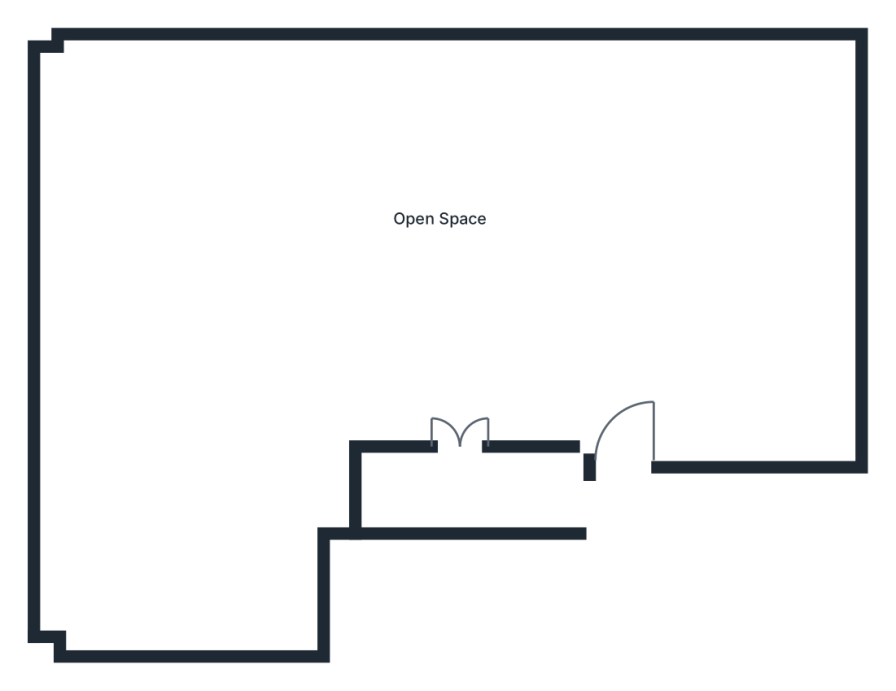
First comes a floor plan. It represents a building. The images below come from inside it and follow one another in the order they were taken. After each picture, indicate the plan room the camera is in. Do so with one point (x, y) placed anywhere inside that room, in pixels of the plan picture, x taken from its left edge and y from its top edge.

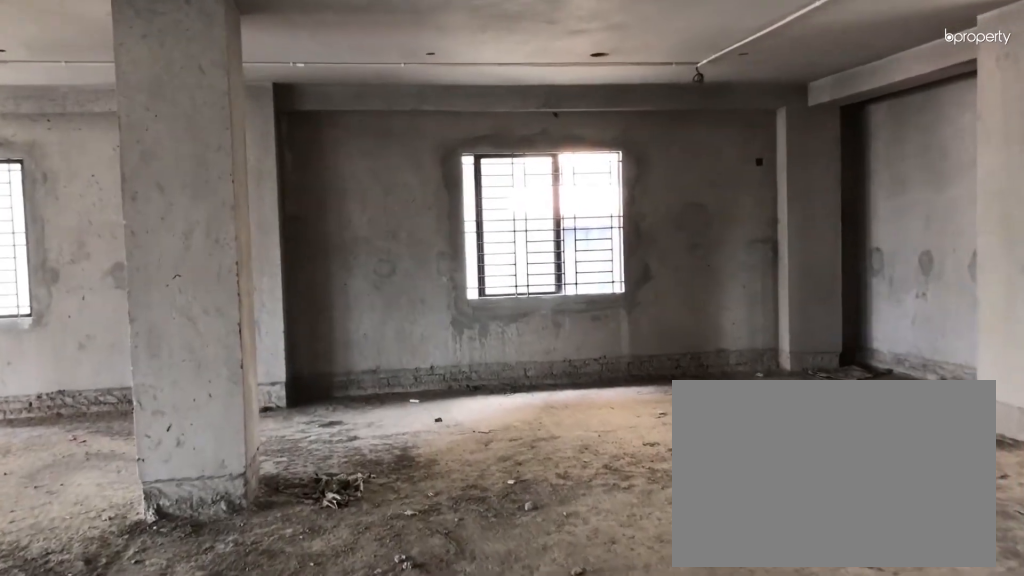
(602, 263)
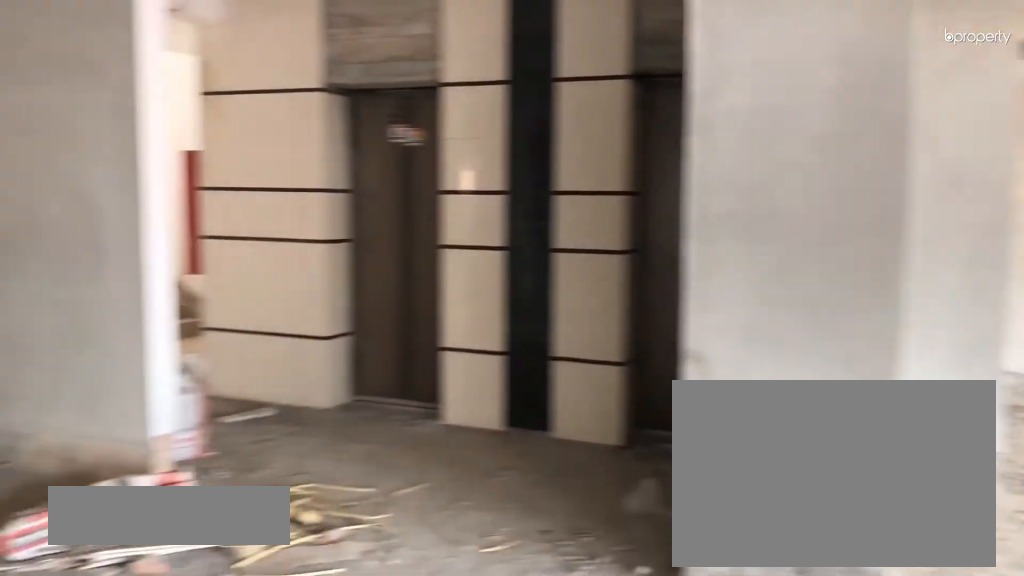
(454, 201)
